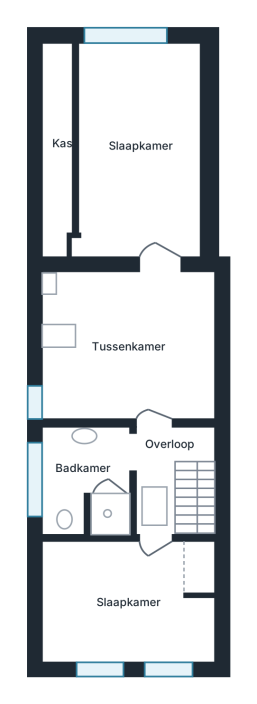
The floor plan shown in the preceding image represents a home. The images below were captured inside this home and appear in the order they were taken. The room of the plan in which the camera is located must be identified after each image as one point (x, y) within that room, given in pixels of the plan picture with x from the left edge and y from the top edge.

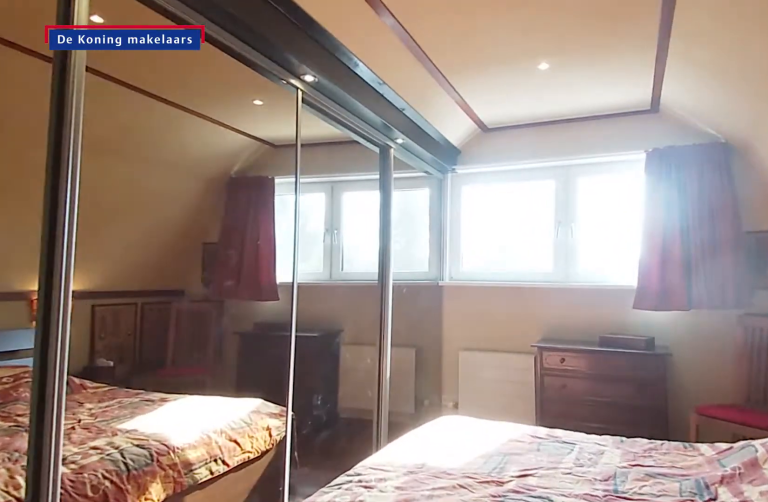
(134, 247)
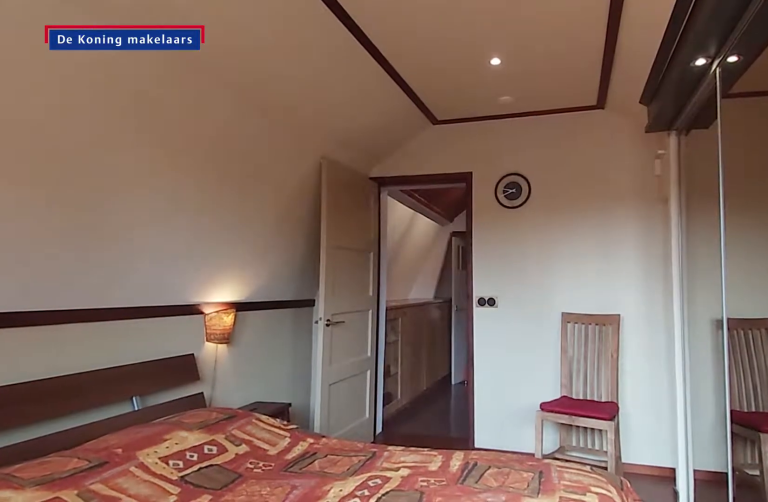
(134, 247)
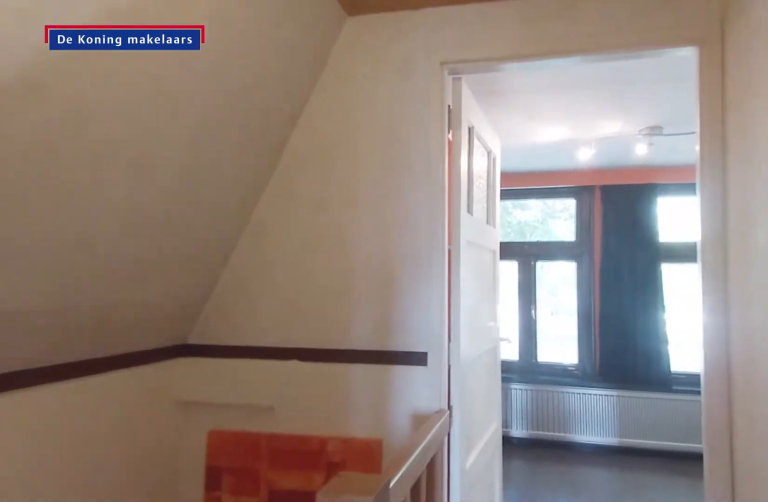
(162, 468)
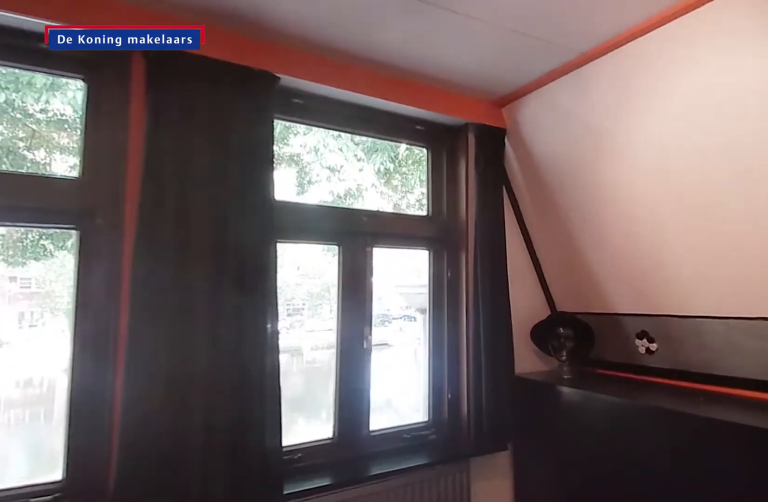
(128, 601)
